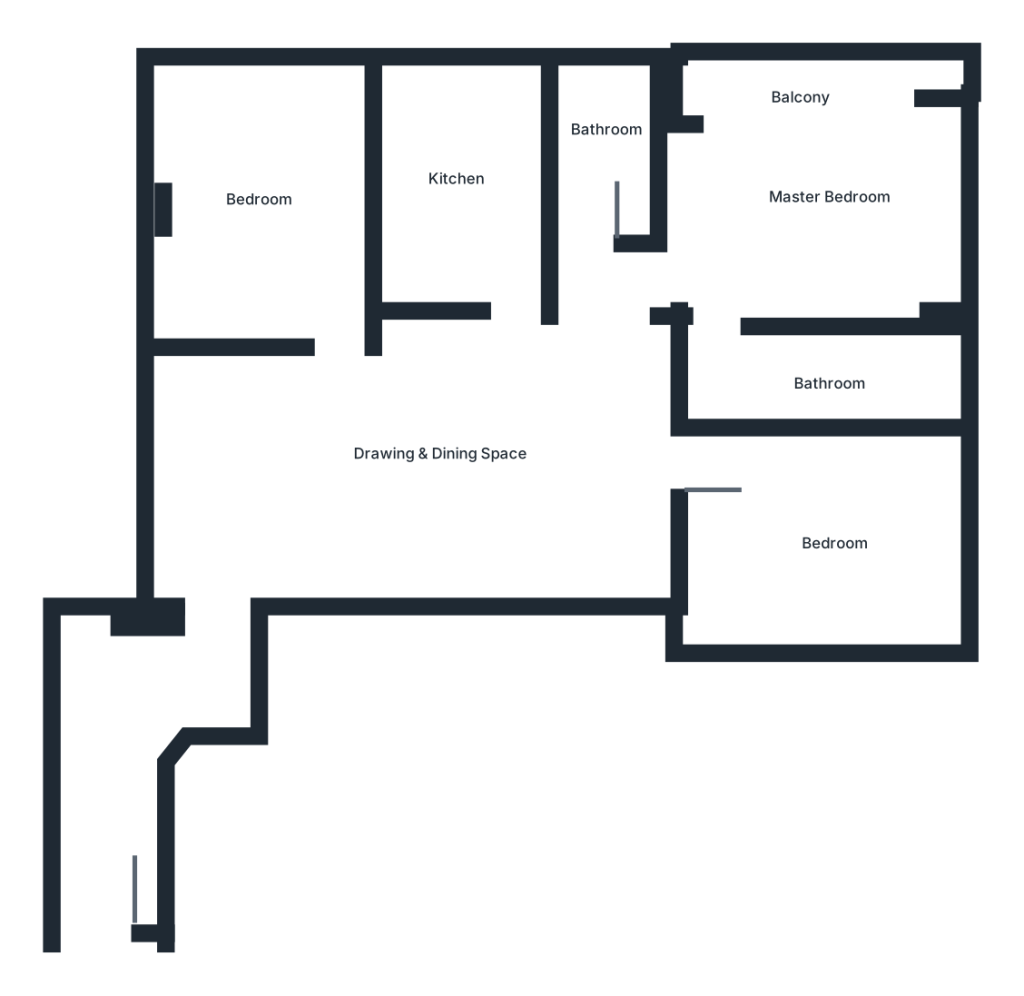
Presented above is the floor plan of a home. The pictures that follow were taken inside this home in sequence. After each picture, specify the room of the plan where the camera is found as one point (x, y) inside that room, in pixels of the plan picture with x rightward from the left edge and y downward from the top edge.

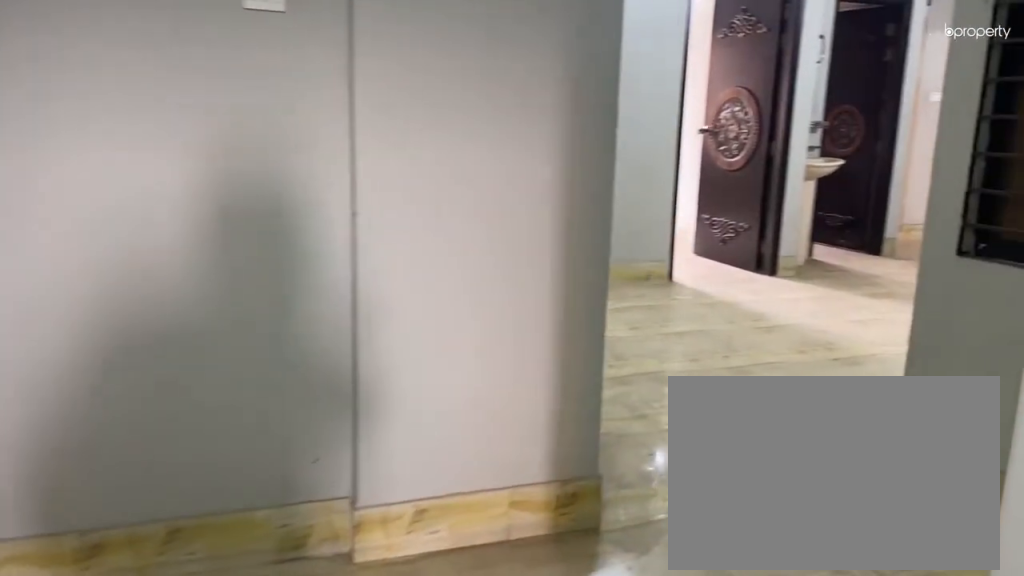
(104, 831)
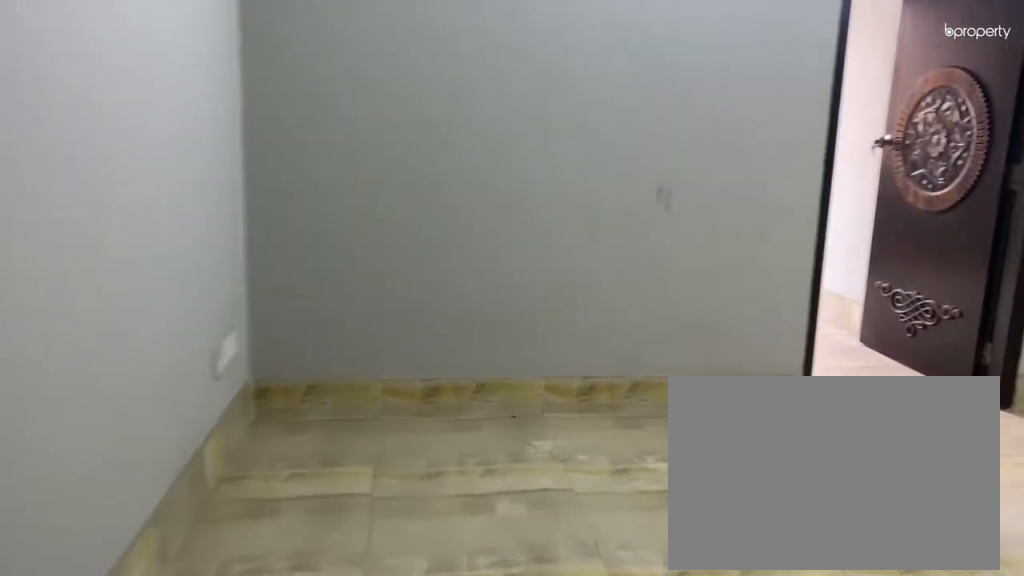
(261, 552)
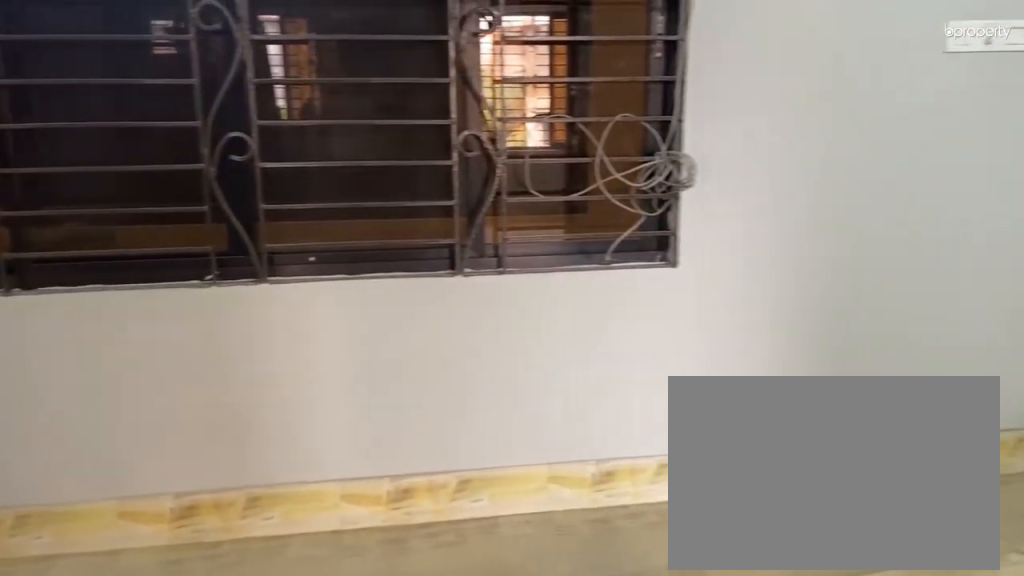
(432, 421)
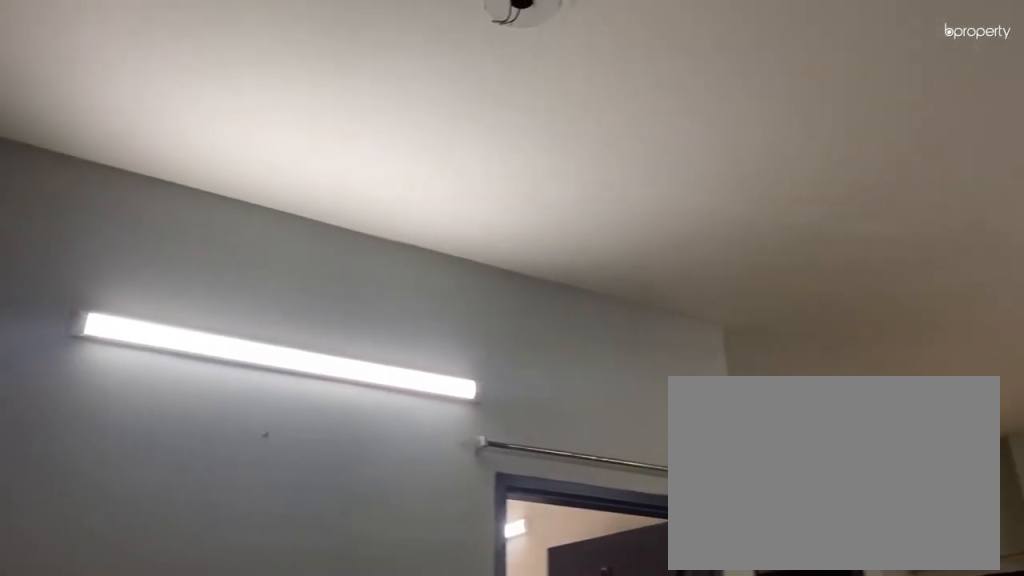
(434, 419)
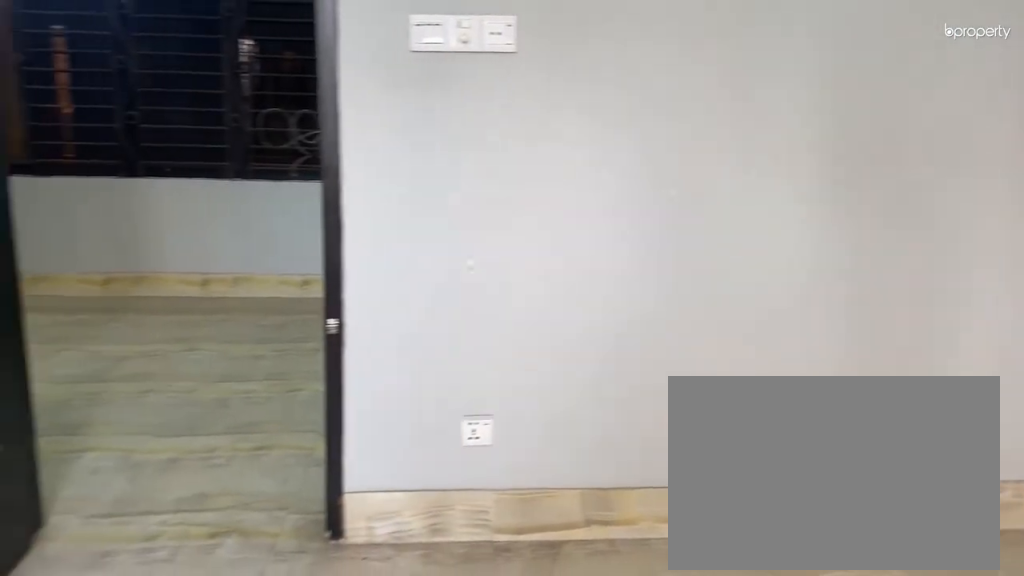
(247, 234)
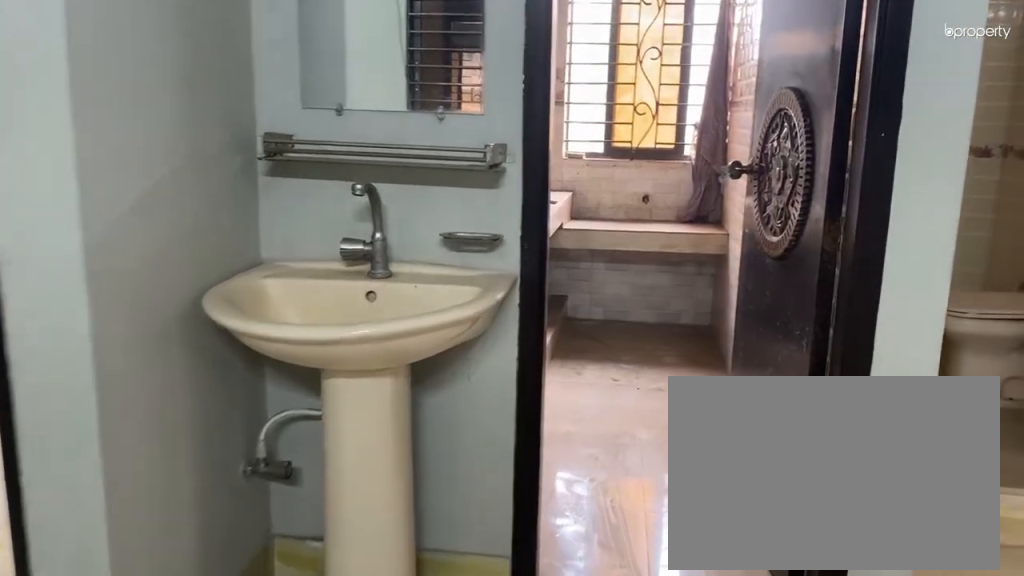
(497, 312)
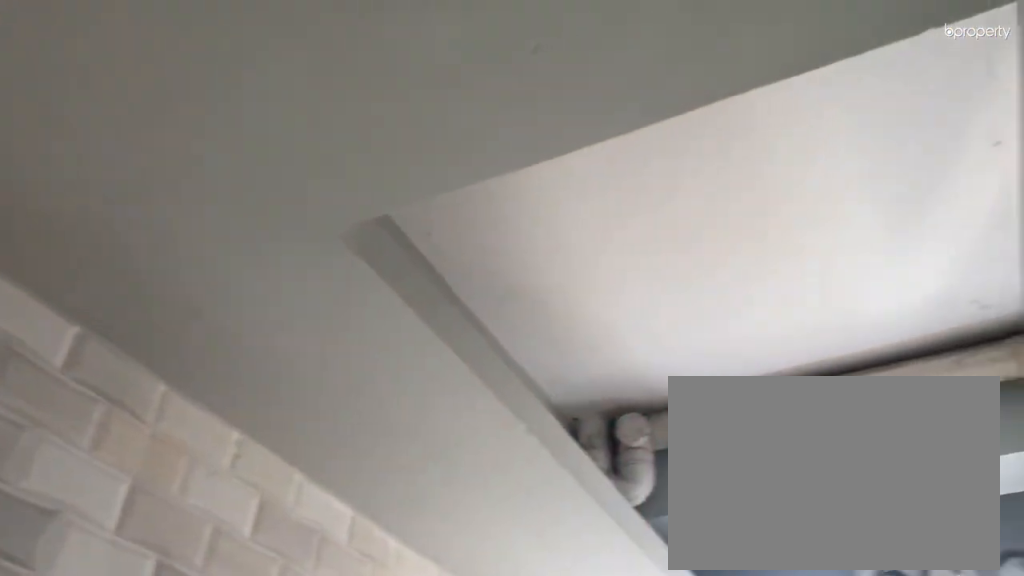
(468, 199)
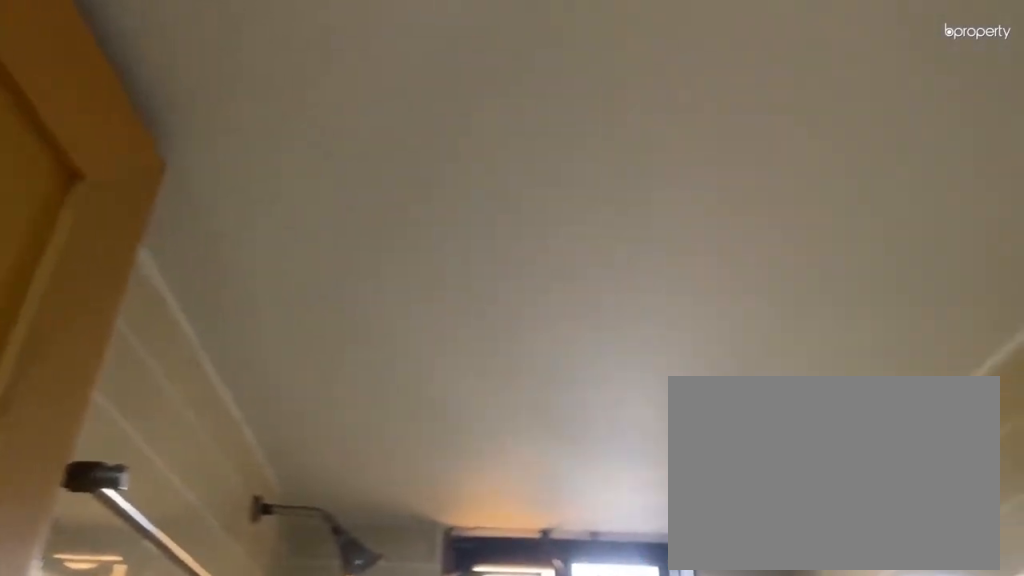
(595, 169)
